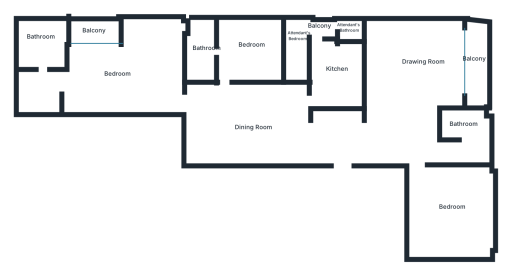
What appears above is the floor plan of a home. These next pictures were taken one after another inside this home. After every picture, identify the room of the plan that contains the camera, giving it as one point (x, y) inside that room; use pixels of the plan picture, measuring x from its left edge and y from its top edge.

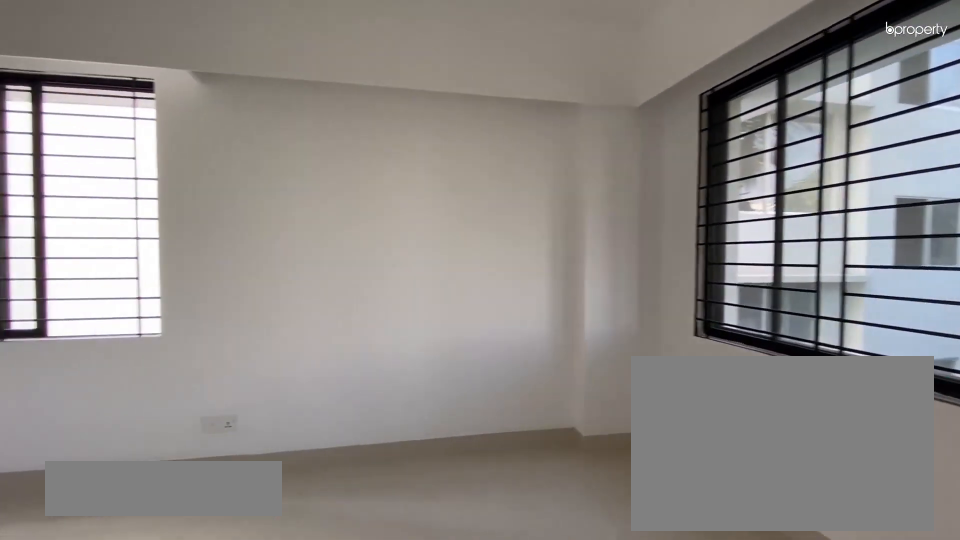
(448, 206)
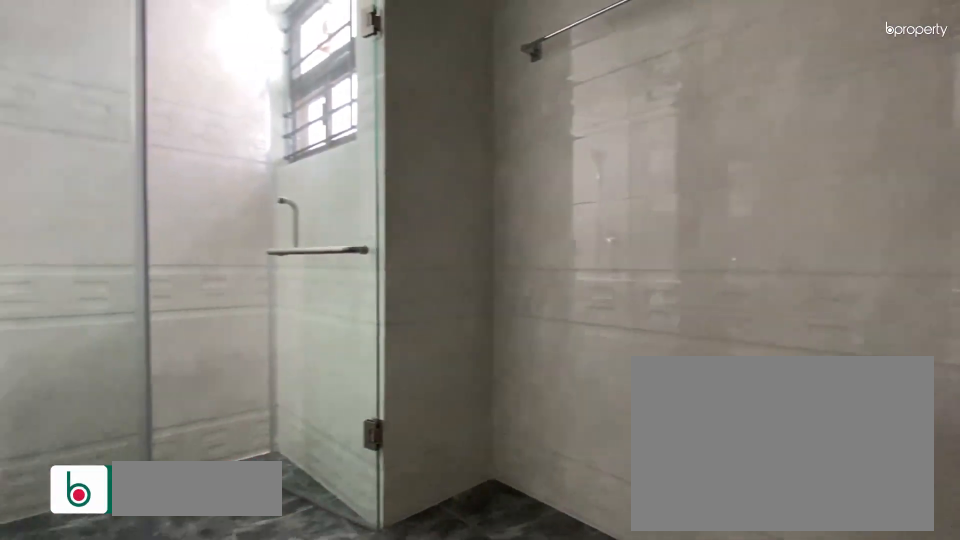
(469, 127)
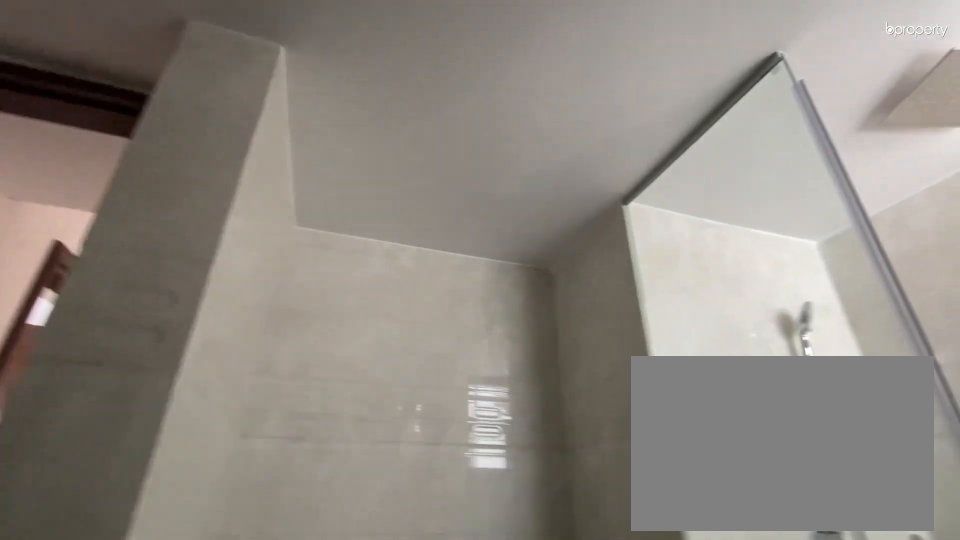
(469, 127)
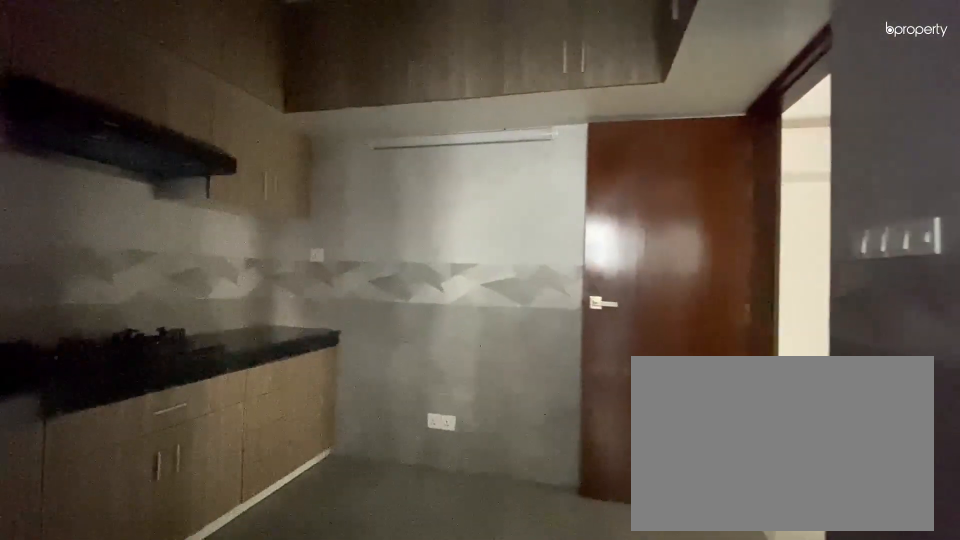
(338, 74)
